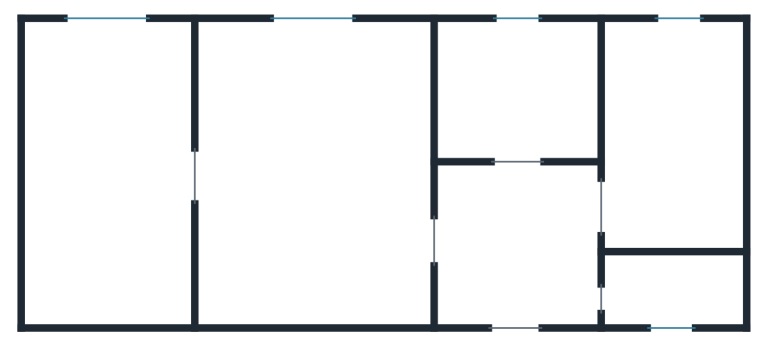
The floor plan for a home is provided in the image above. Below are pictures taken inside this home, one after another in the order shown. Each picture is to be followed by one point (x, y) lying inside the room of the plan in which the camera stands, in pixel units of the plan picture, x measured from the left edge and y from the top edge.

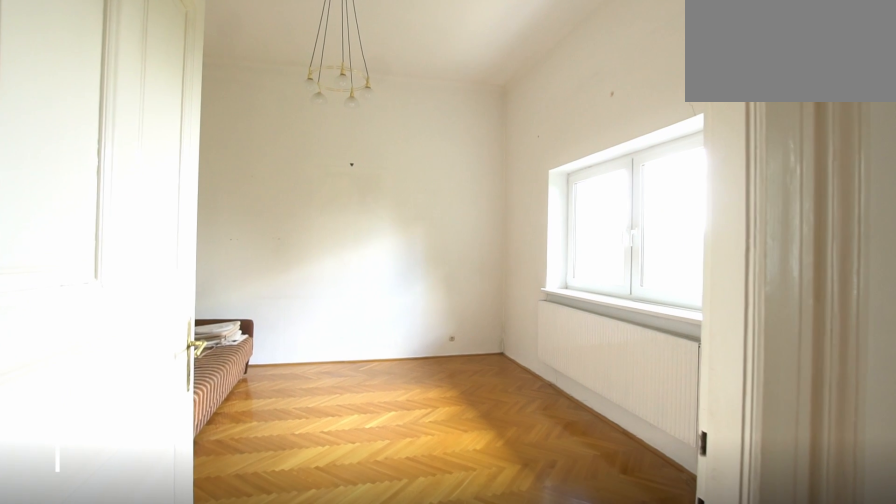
(114, 181)
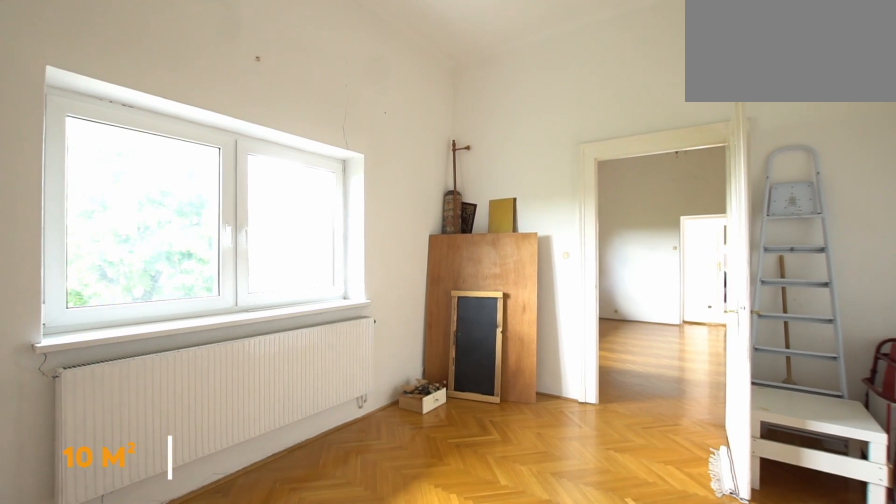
(114, 181)
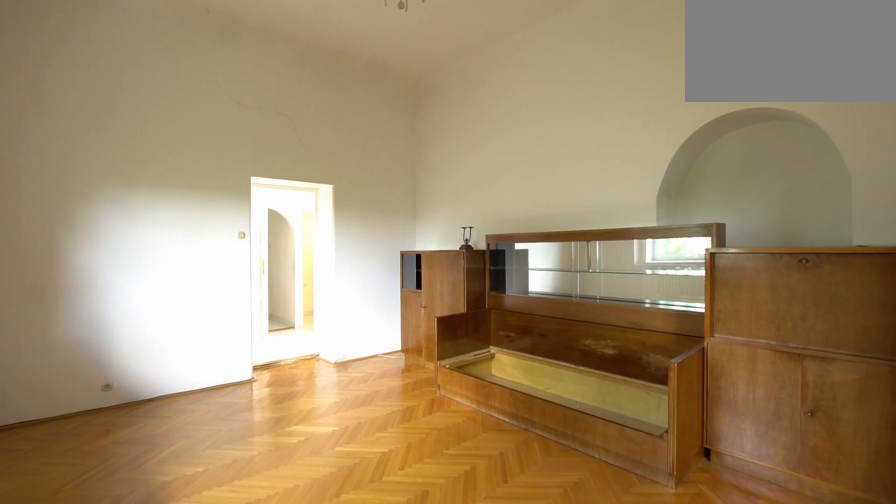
(329, 181)
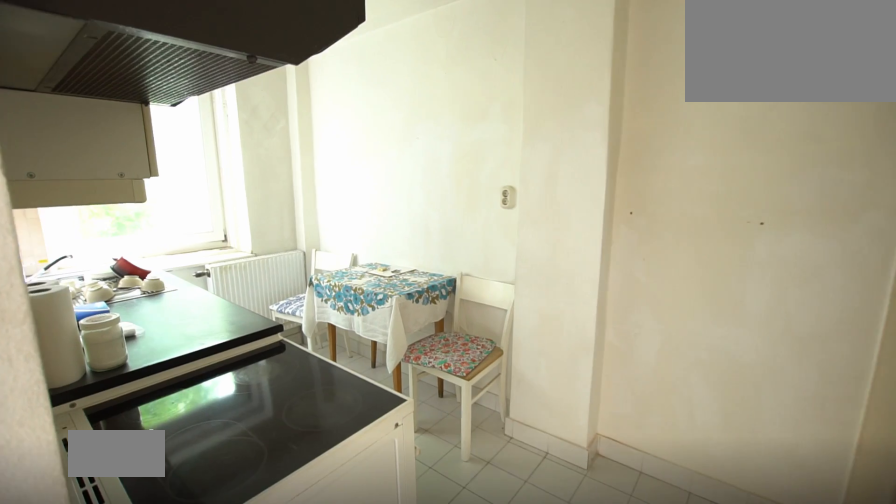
(666, 126)
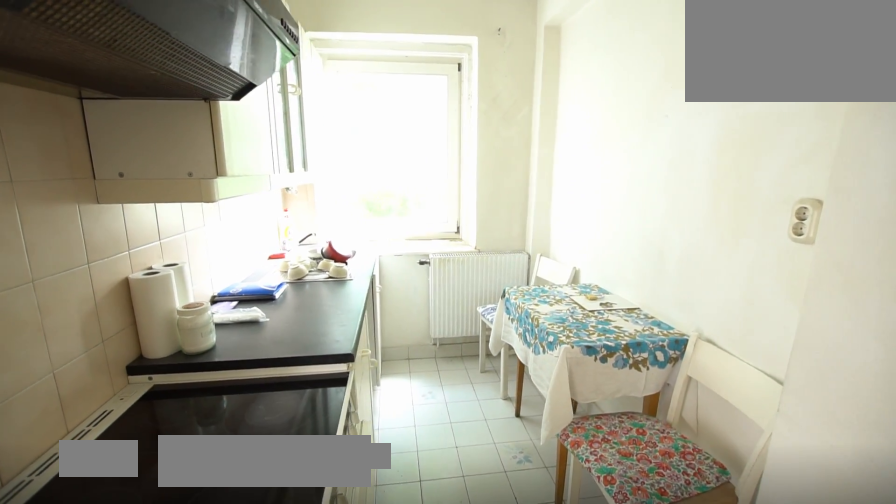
(667, 126)
